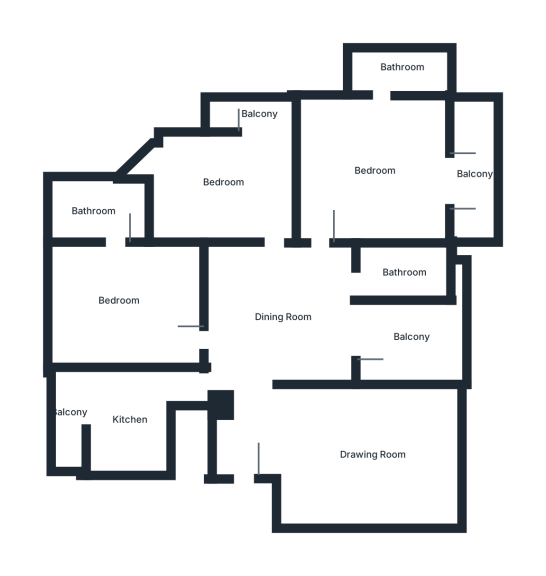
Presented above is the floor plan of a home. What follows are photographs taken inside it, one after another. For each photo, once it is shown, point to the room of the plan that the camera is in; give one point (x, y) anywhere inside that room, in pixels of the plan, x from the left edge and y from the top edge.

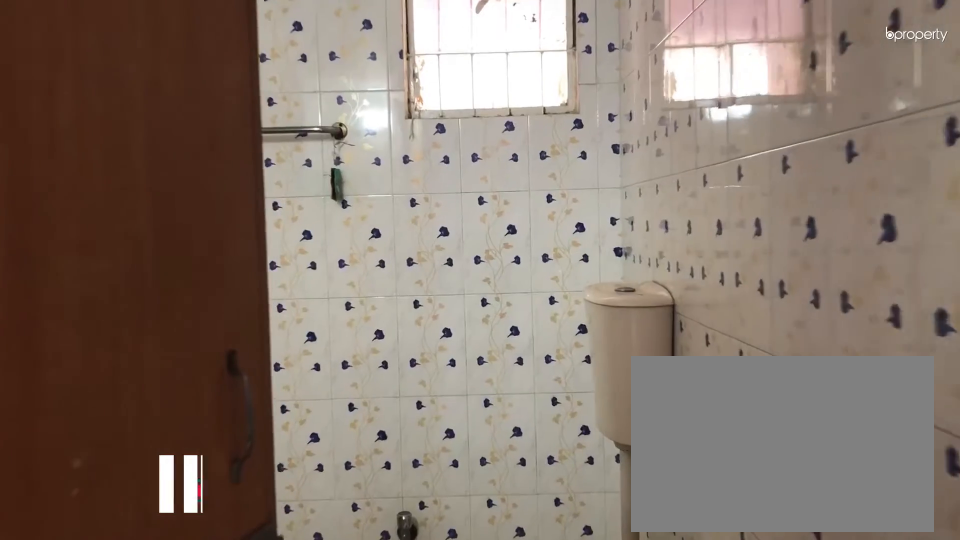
(401, 273)
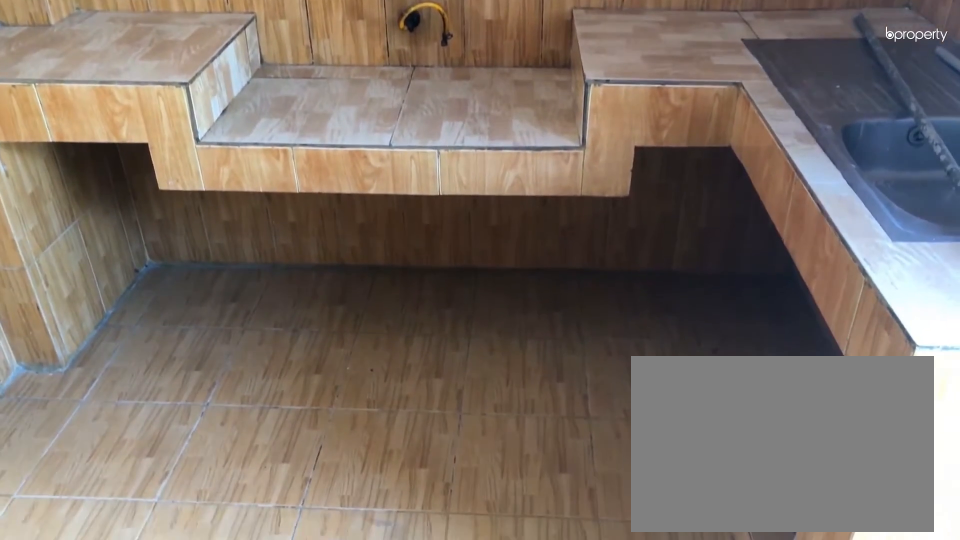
(126, 424)
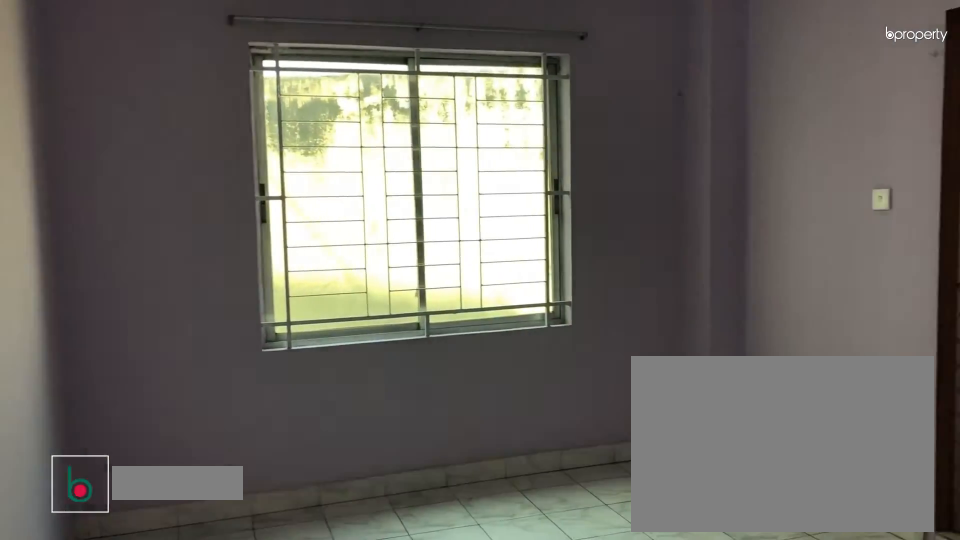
(119, 300)
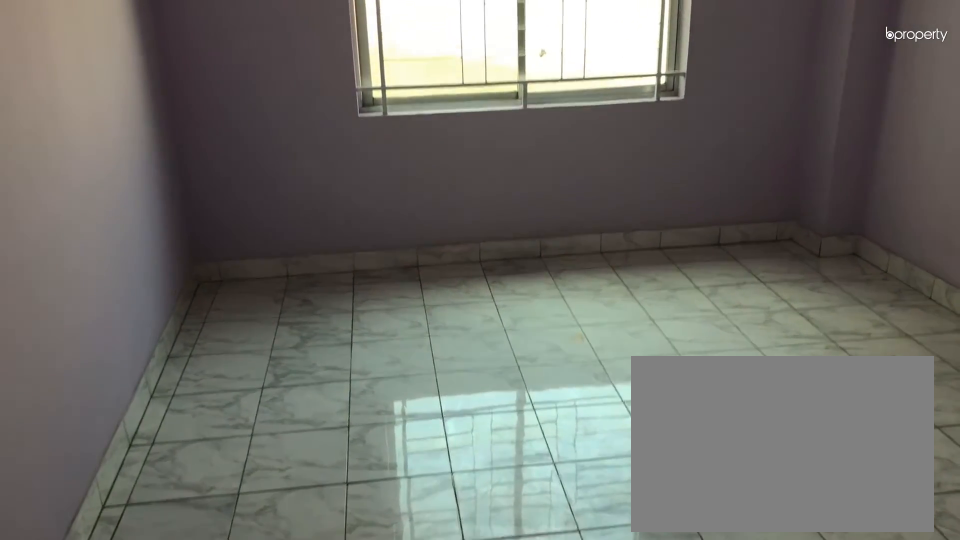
(119, 300)
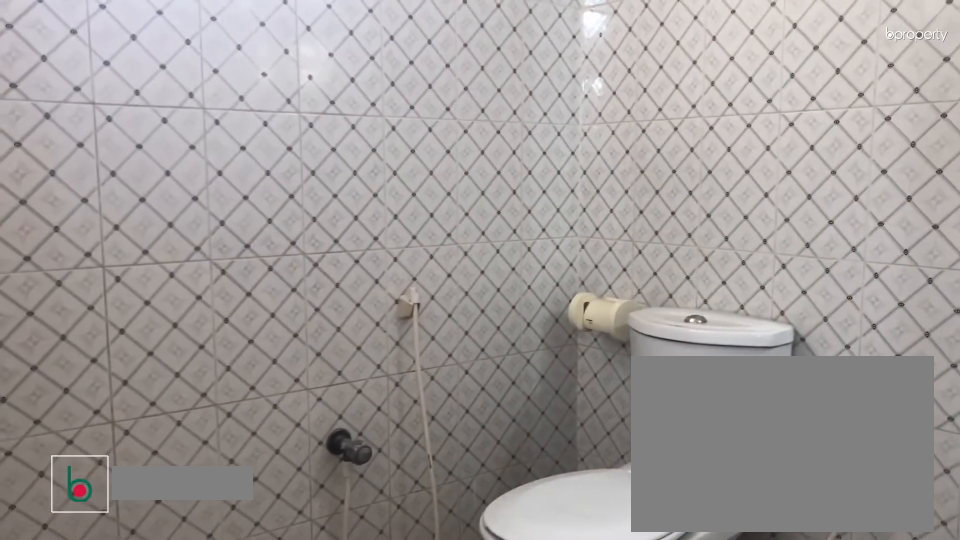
(92, 214)
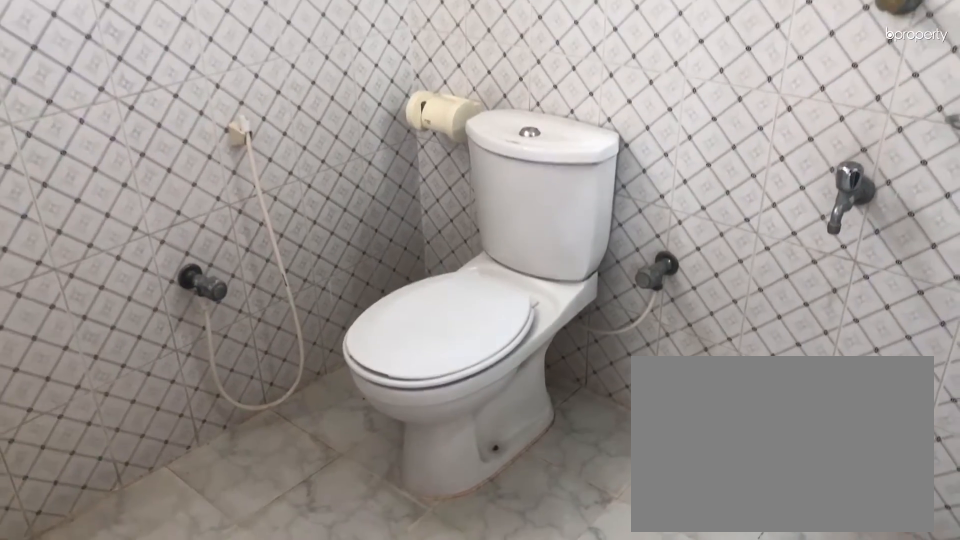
(92, 214)
